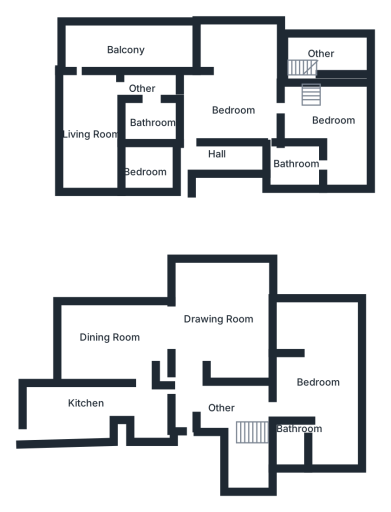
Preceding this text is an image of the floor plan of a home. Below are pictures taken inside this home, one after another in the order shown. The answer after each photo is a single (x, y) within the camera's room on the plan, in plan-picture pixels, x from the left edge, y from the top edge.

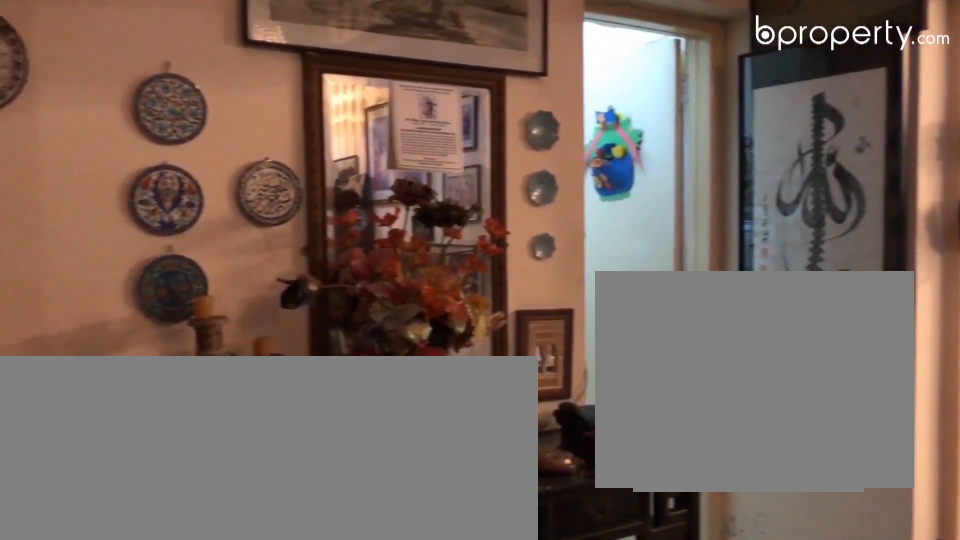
(205, 411)
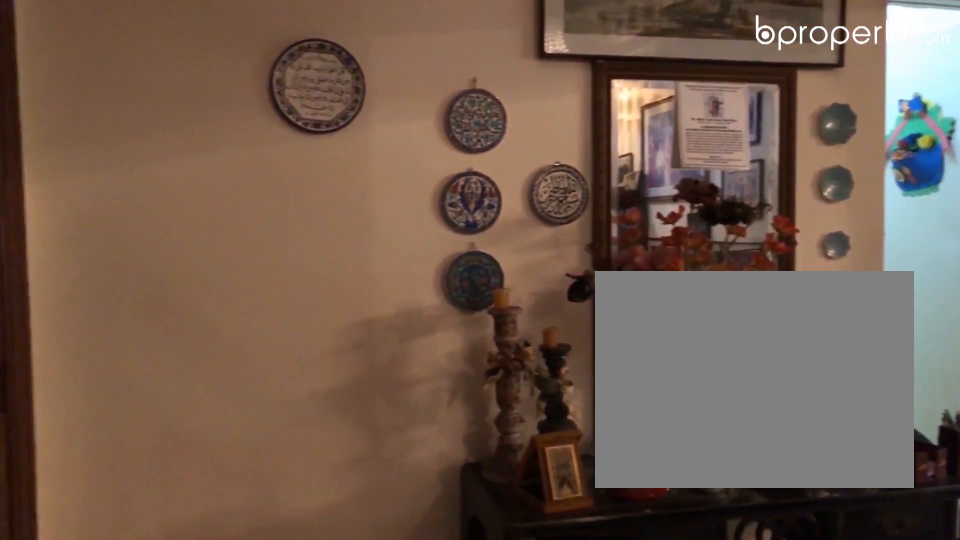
(205, 411)
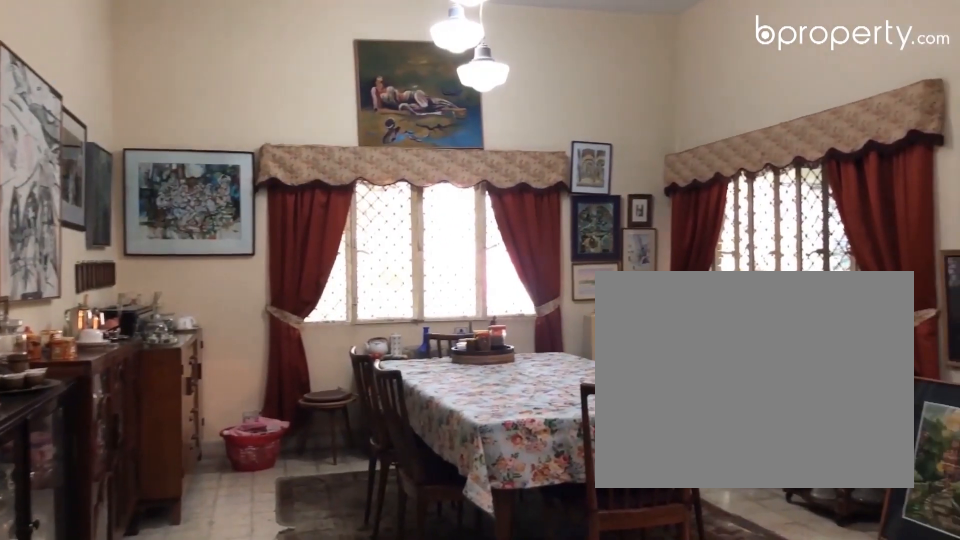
(112, 337)
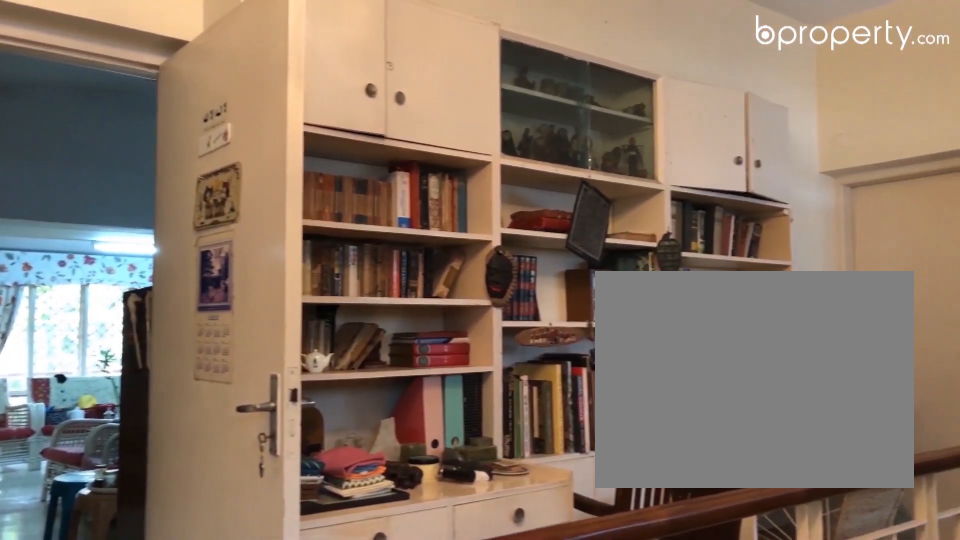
(211, 154)
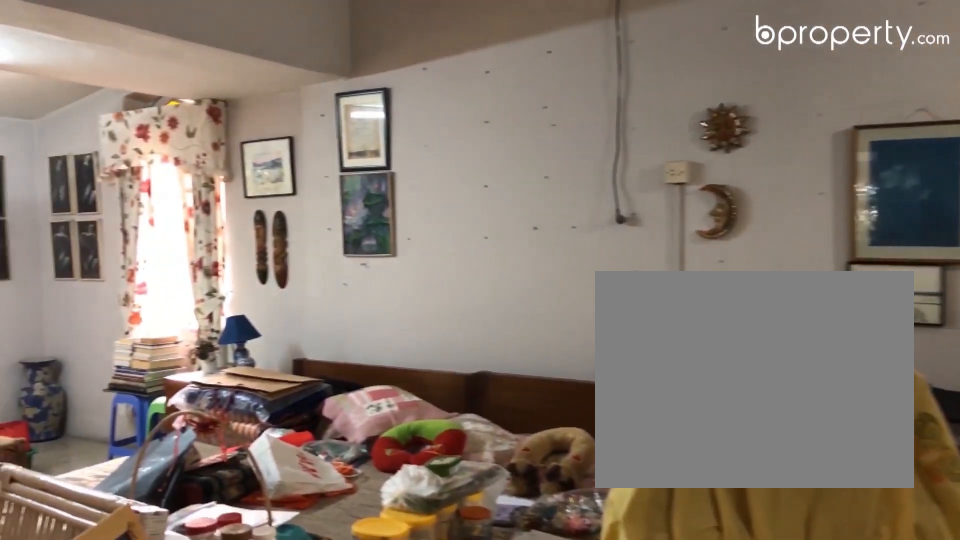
(245, 89)
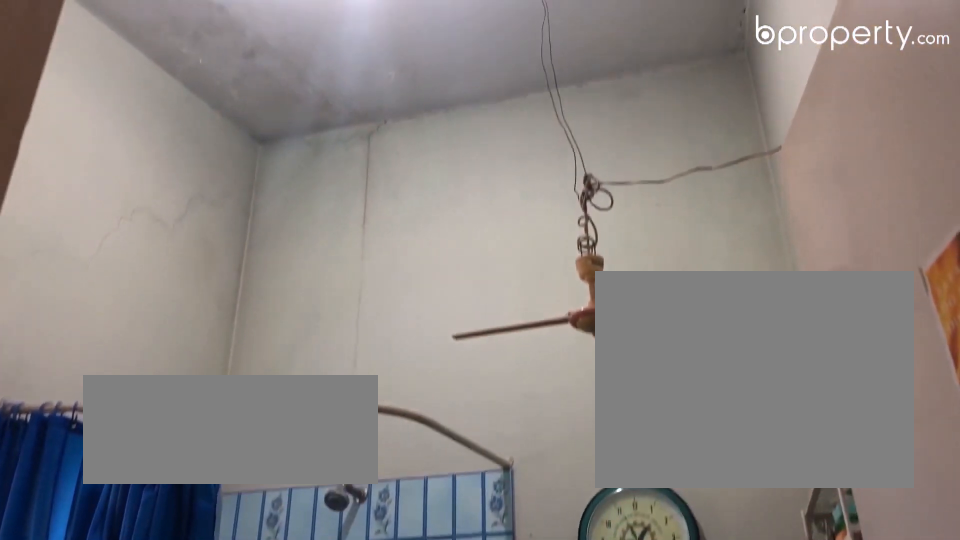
(298, 160)
